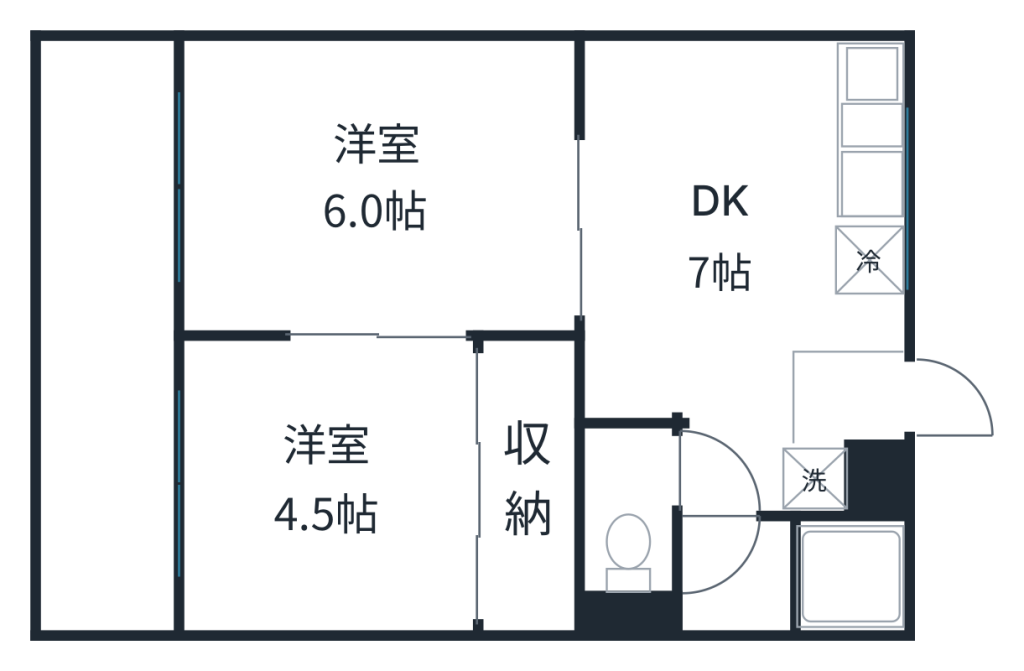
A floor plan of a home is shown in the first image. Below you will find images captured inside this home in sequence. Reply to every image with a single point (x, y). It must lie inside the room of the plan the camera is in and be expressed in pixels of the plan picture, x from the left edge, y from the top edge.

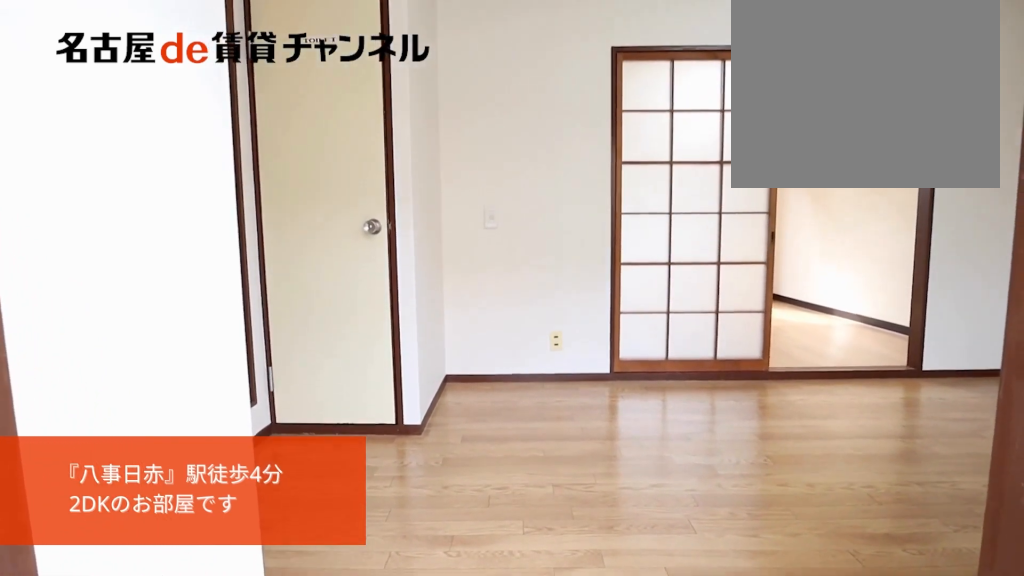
(852, 403)
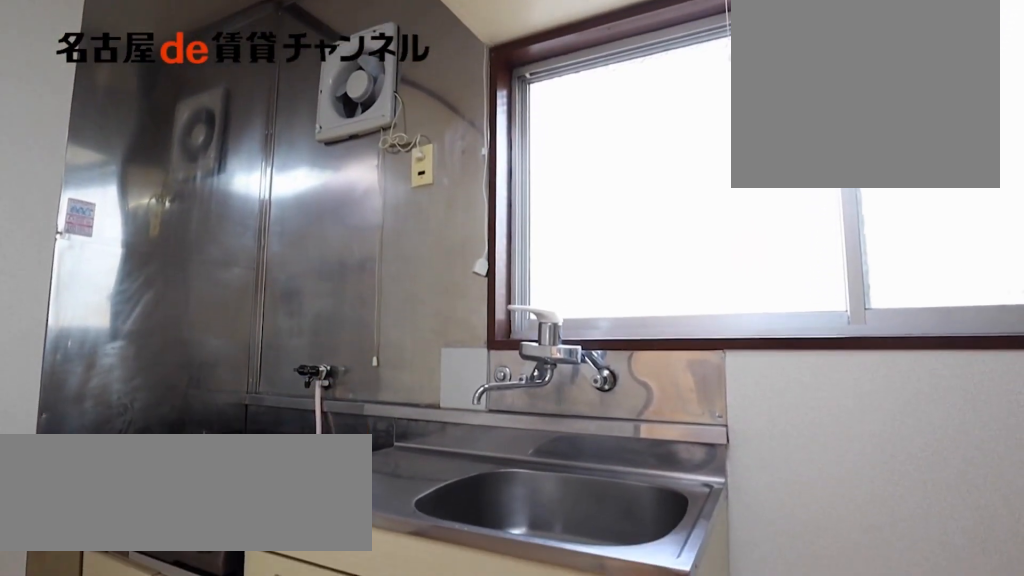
(867, 172)
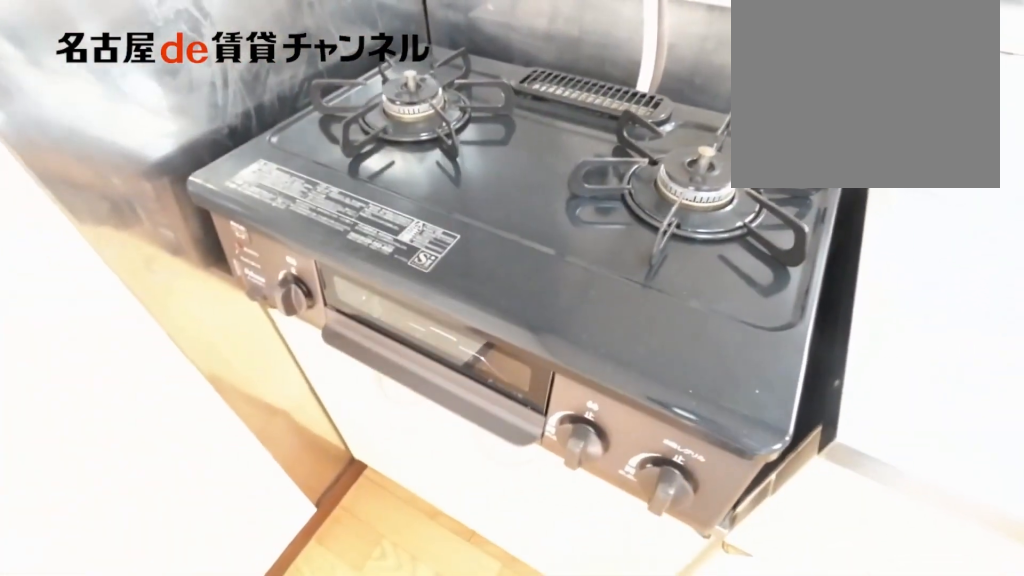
(867, 172)
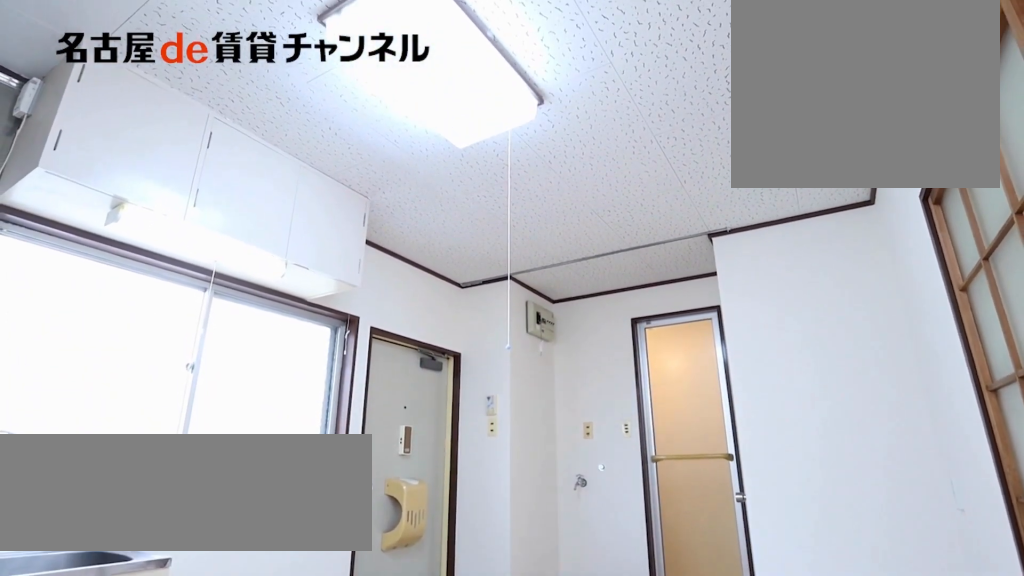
(758, 268)
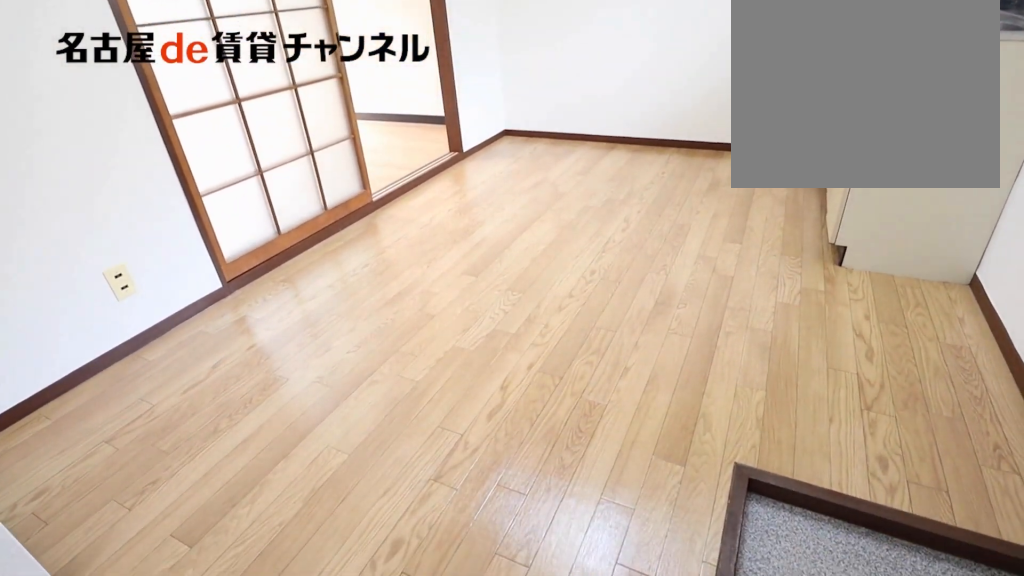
(758, 268)
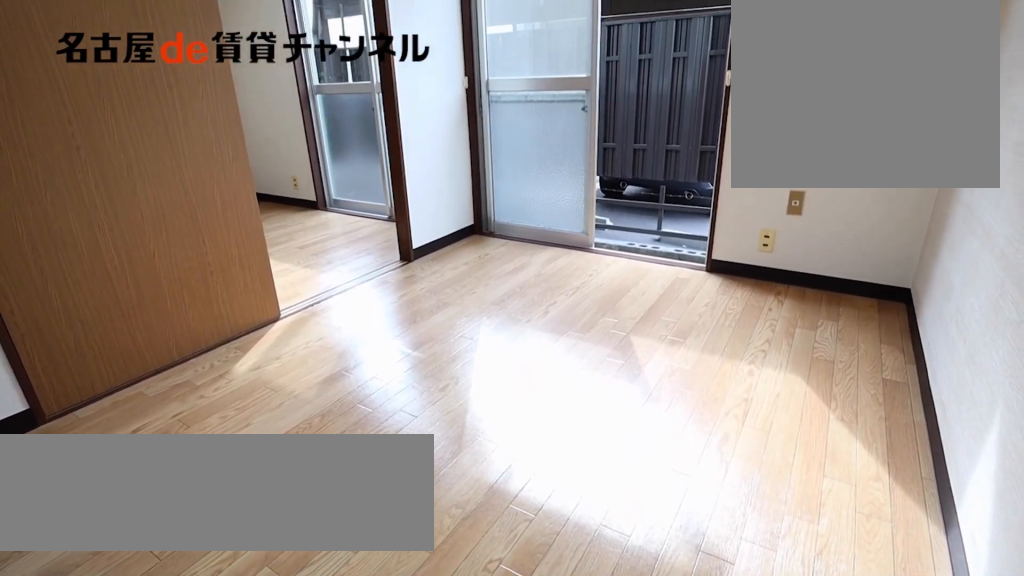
(379, 187)
